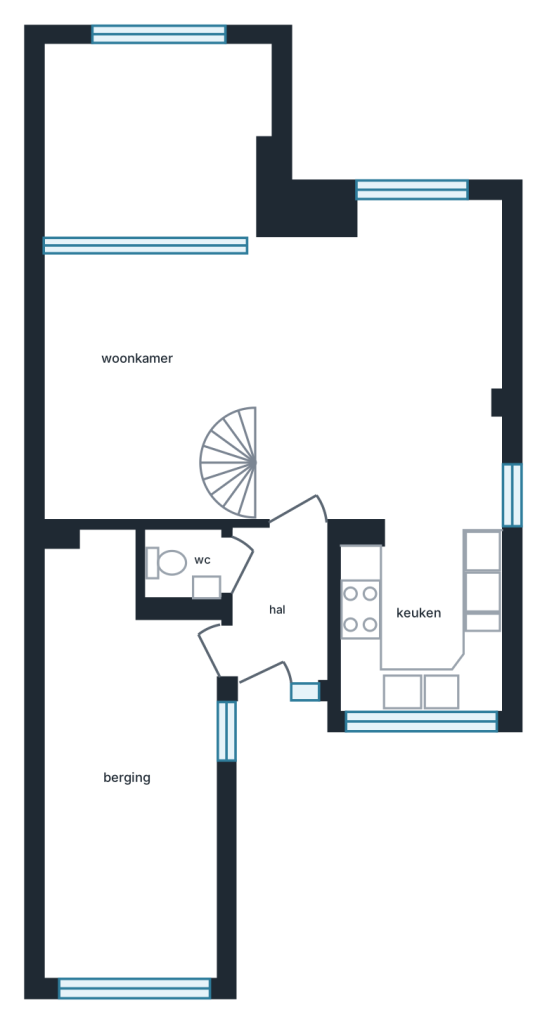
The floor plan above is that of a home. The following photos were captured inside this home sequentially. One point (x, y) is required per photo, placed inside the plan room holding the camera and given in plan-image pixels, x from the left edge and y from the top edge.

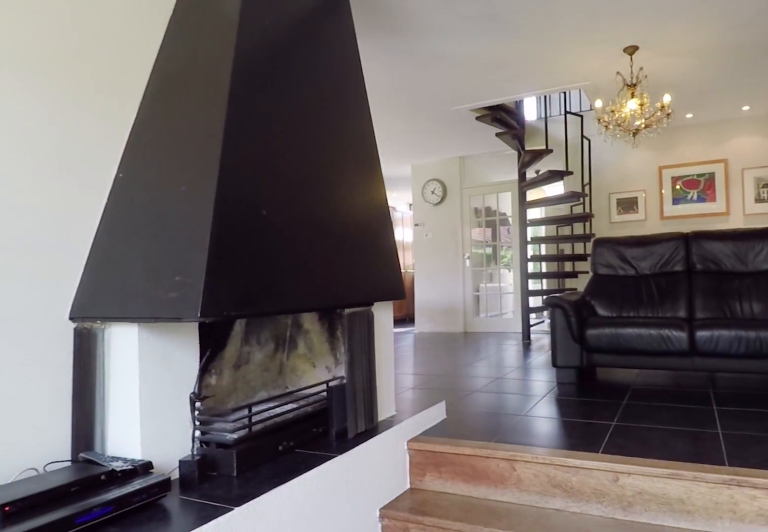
(153, 148)
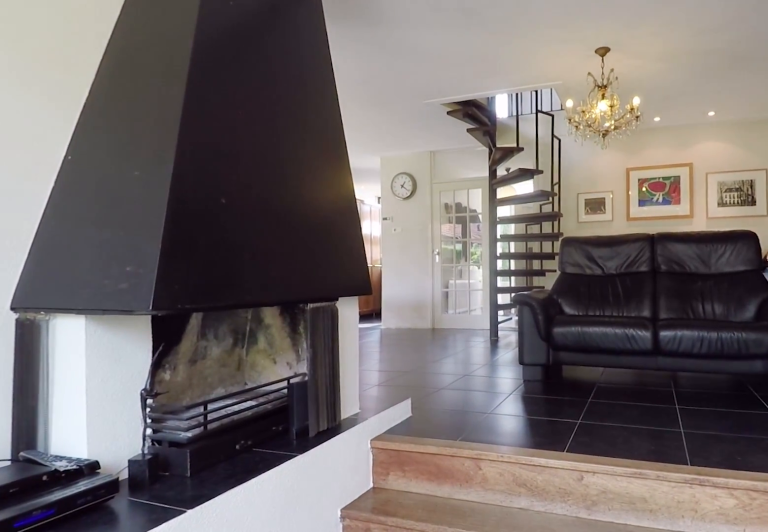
(153, 148)
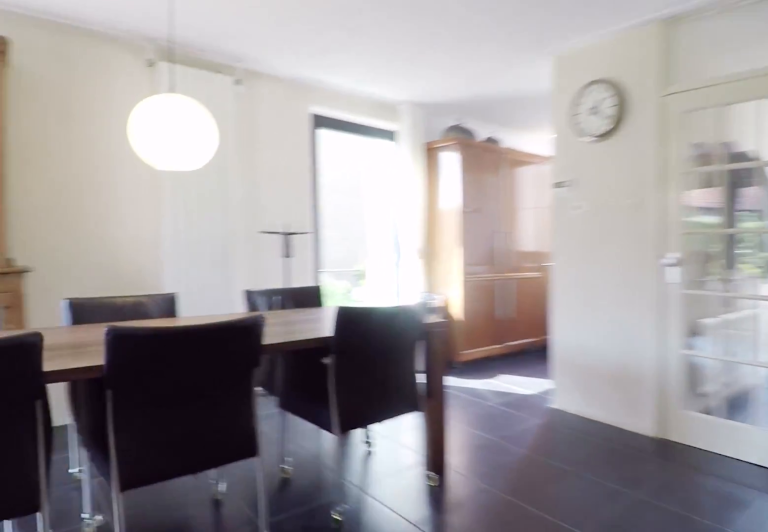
(293, 377)
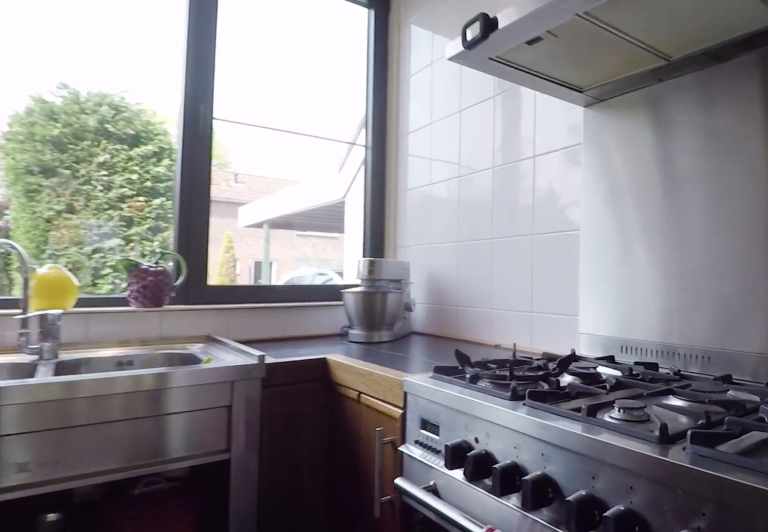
(421, 627)
